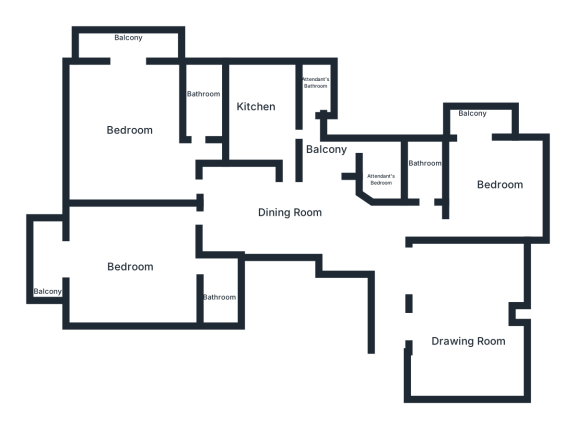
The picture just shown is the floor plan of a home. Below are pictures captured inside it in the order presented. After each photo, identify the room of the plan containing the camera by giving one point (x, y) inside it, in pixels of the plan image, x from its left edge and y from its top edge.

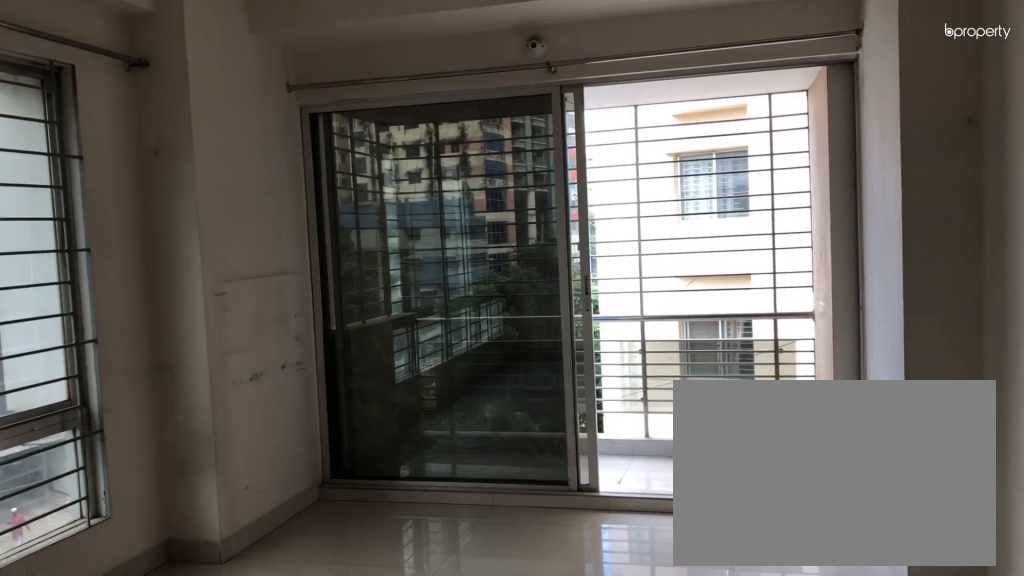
(128, 128)
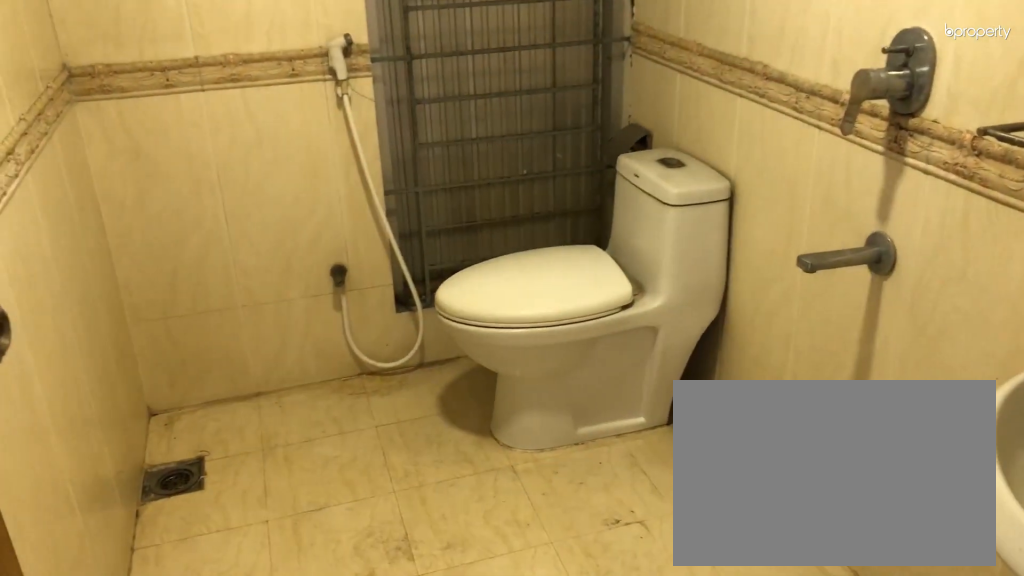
(201, 96)
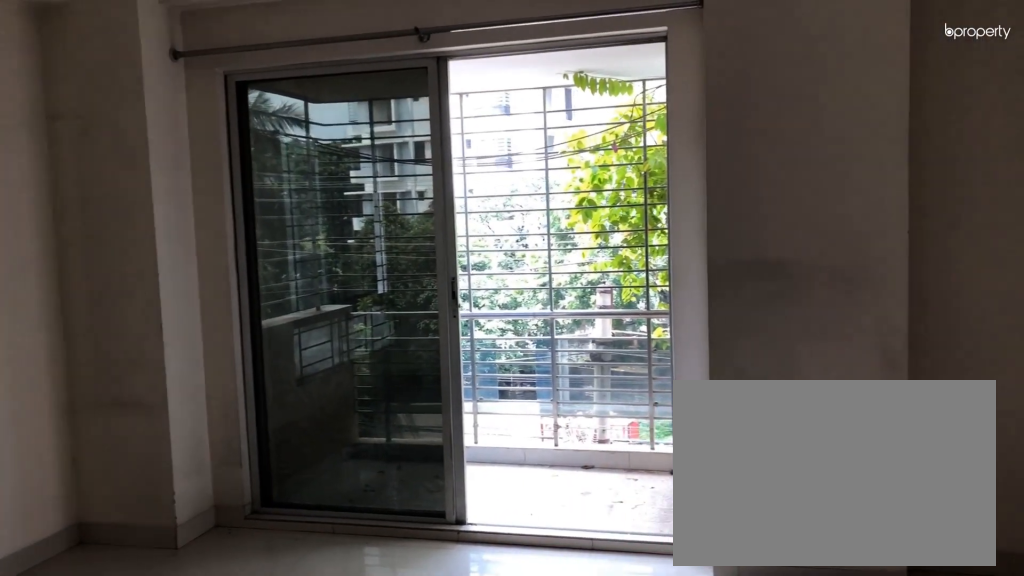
(127, 263)
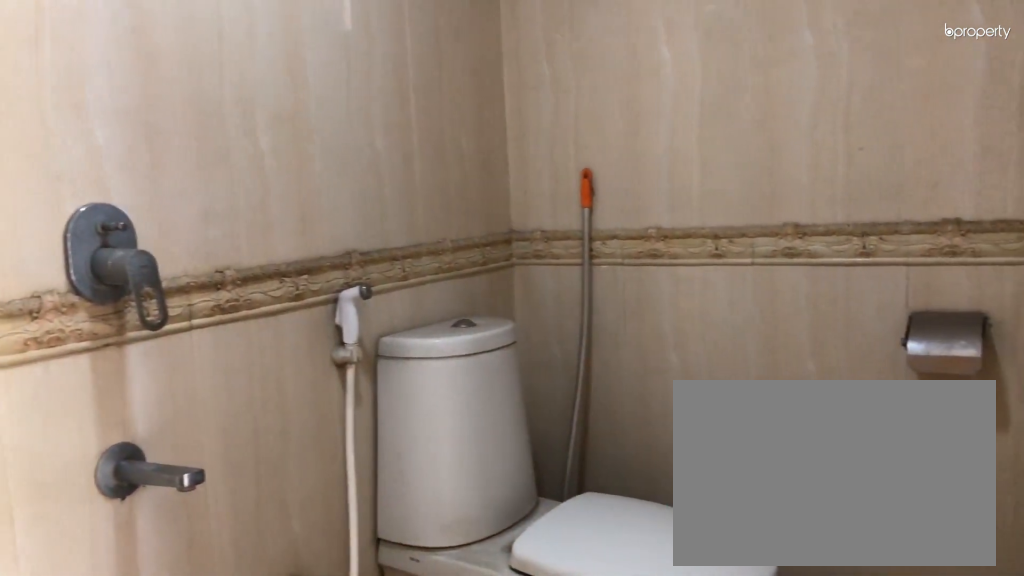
(220, 289)
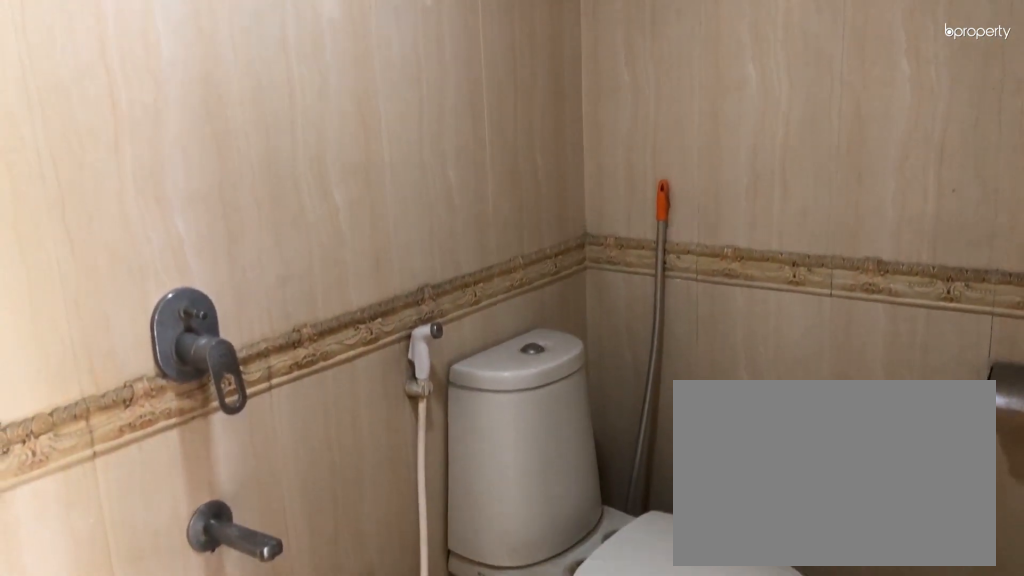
(220, 289)
